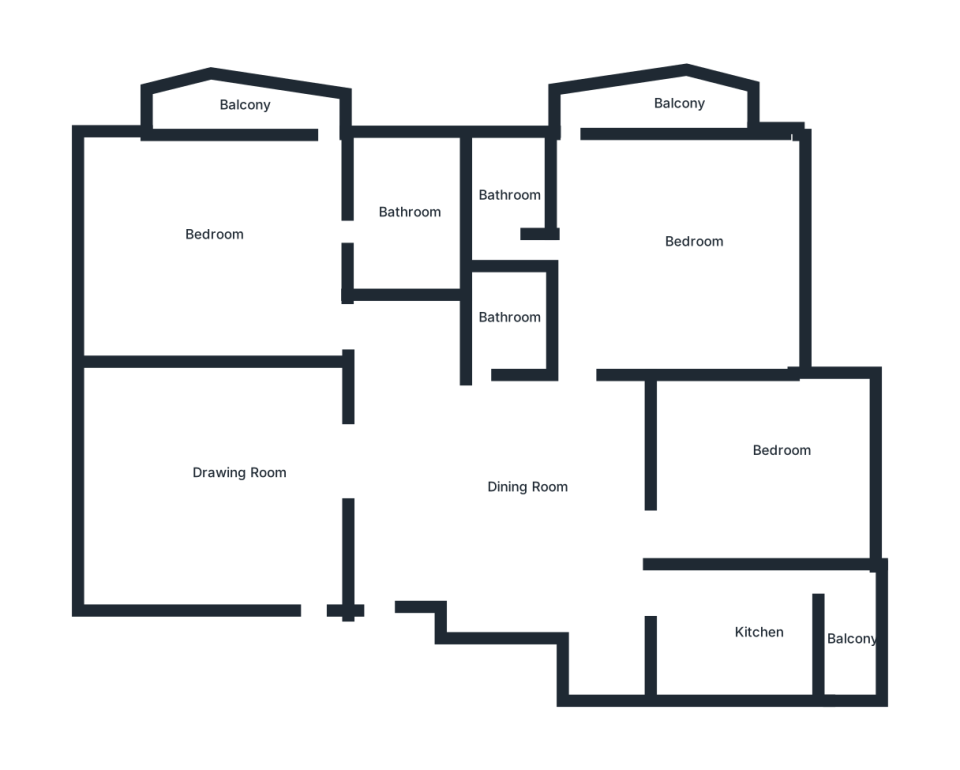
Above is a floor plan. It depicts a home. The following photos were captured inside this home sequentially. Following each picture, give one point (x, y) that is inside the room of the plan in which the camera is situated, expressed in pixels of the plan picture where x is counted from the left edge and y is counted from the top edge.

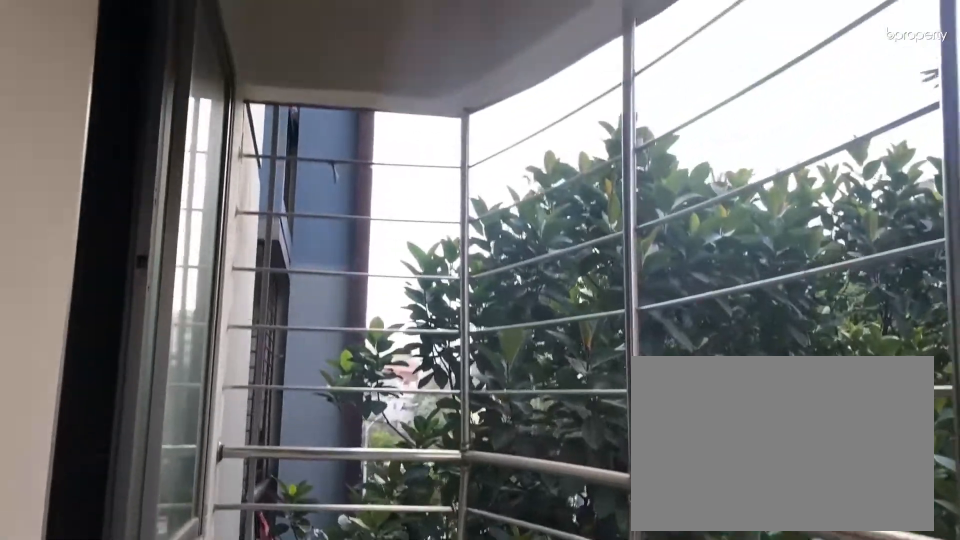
(228, 112)
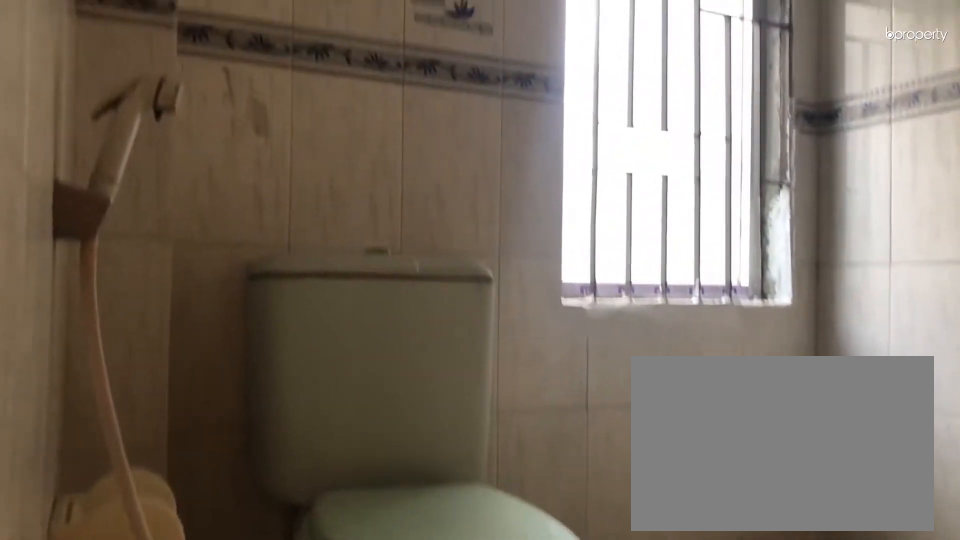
(404, 223)
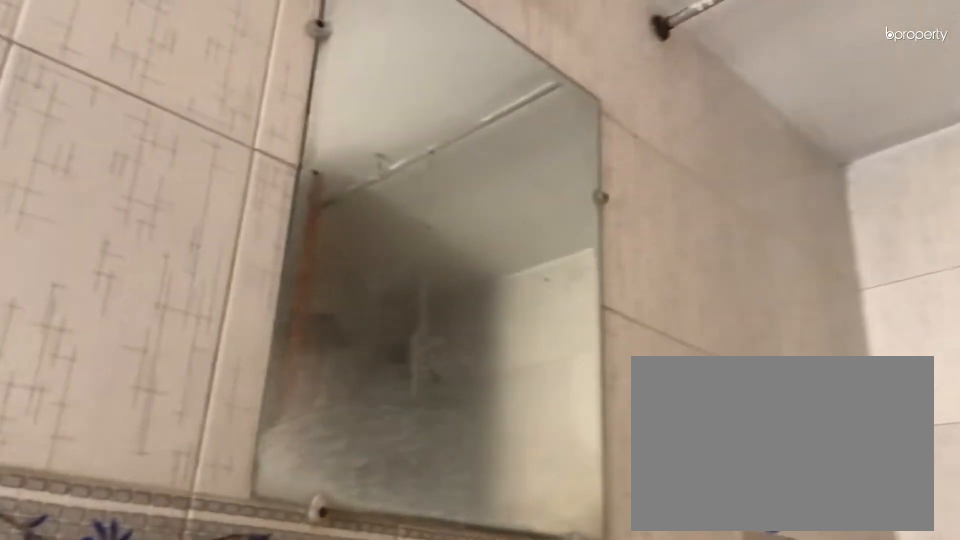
(404, 223)
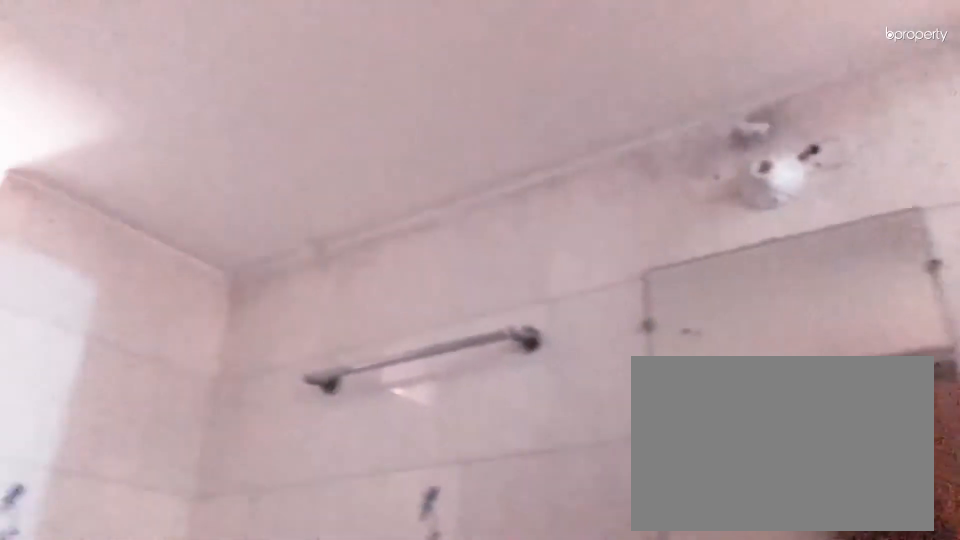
(500, 323)
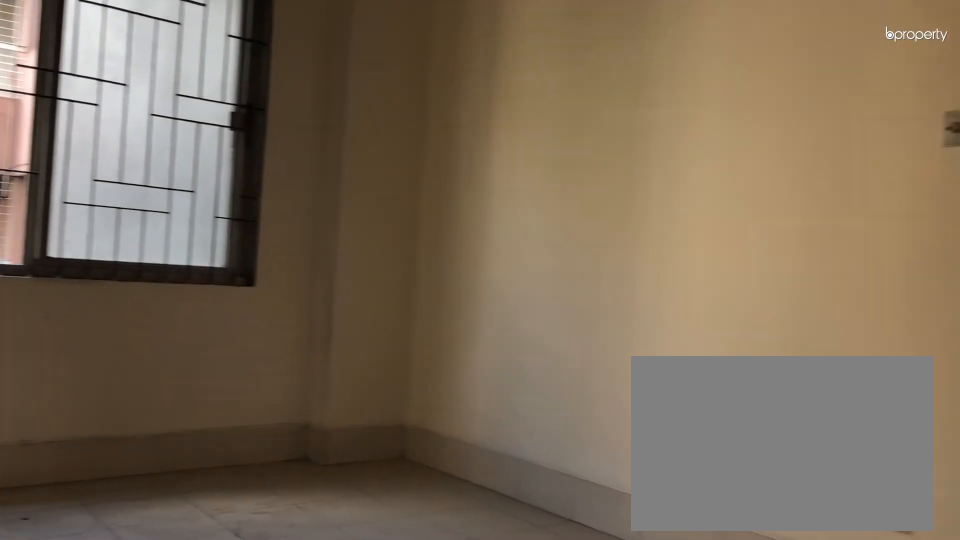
(677, 241)
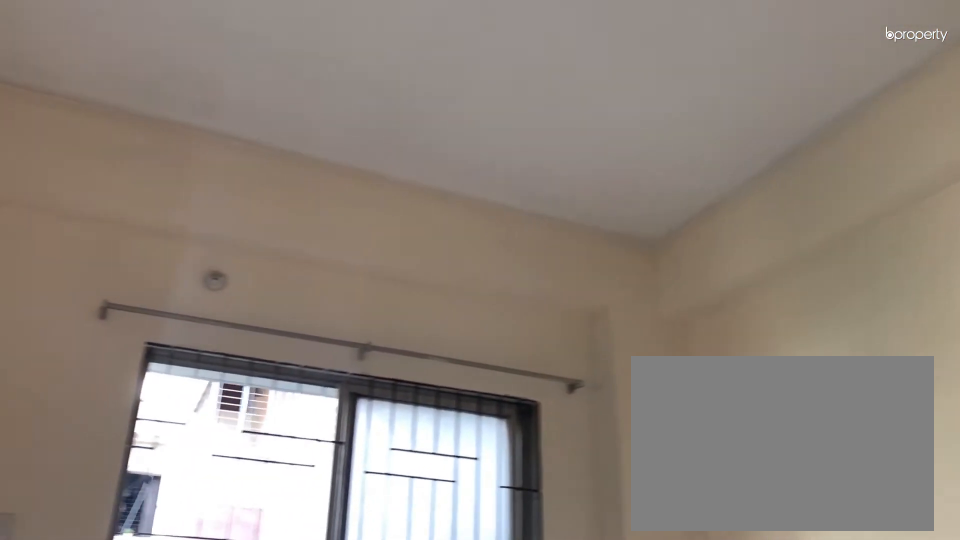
(677, 241)
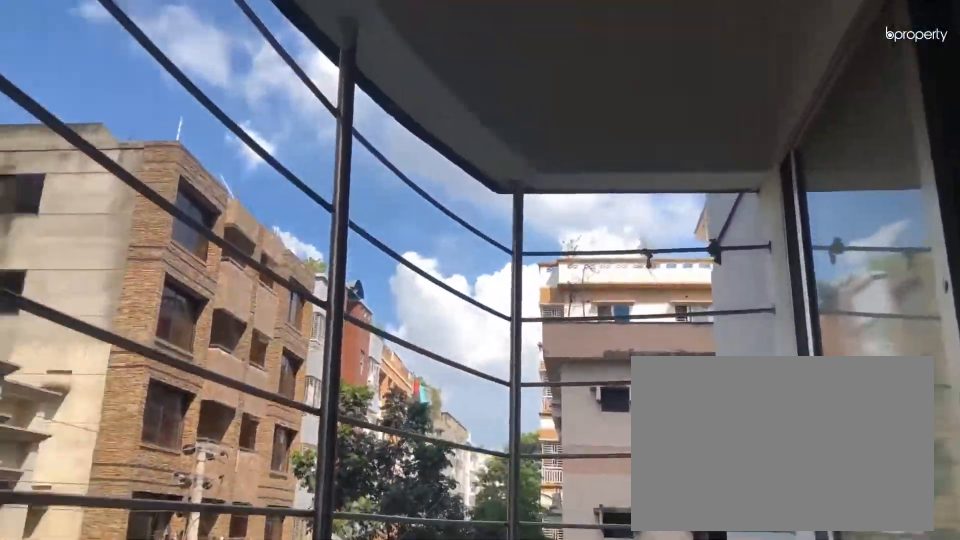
(669, 105)
